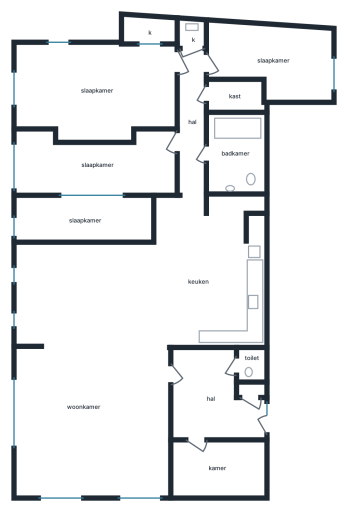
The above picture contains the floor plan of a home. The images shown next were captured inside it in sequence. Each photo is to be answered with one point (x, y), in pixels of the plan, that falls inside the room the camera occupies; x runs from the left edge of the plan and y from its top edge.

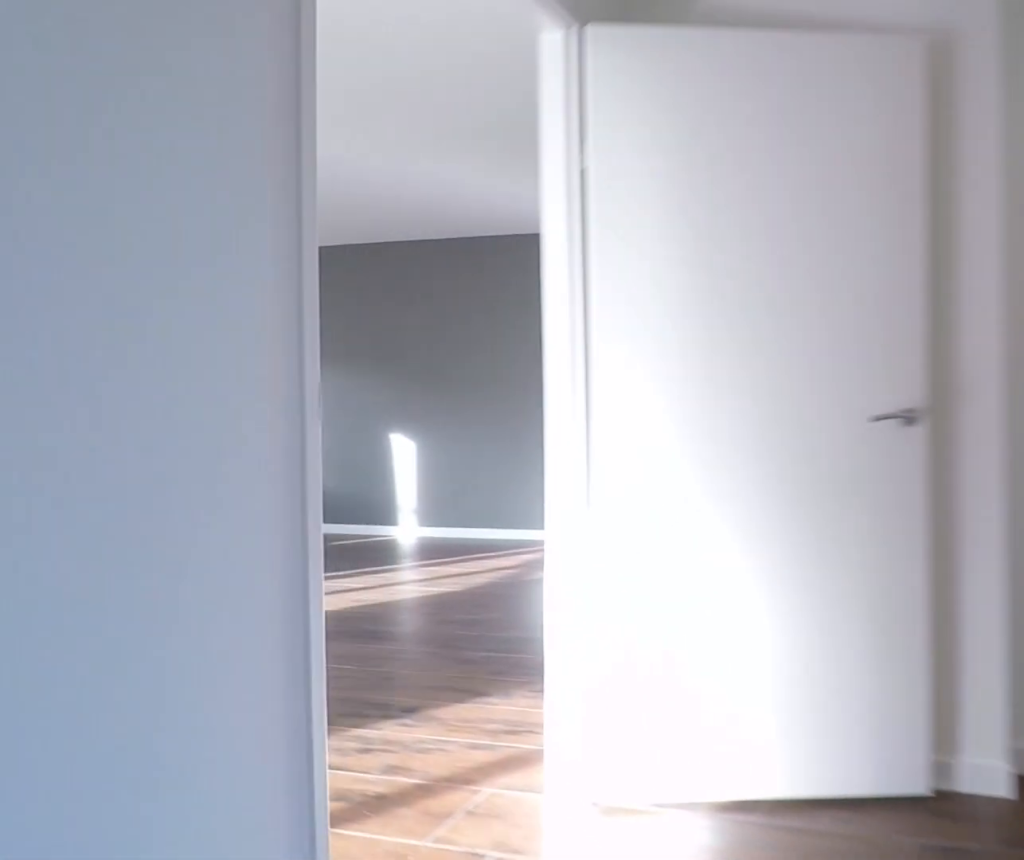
(210, 397)
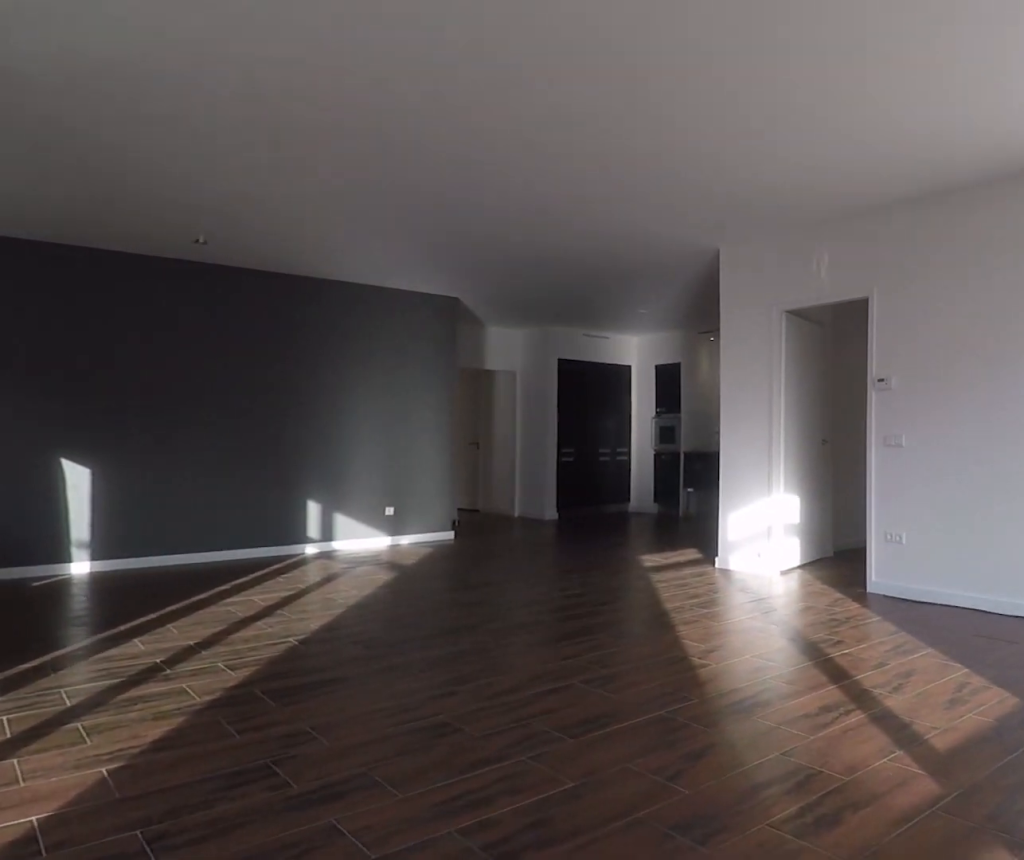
(91, 371)
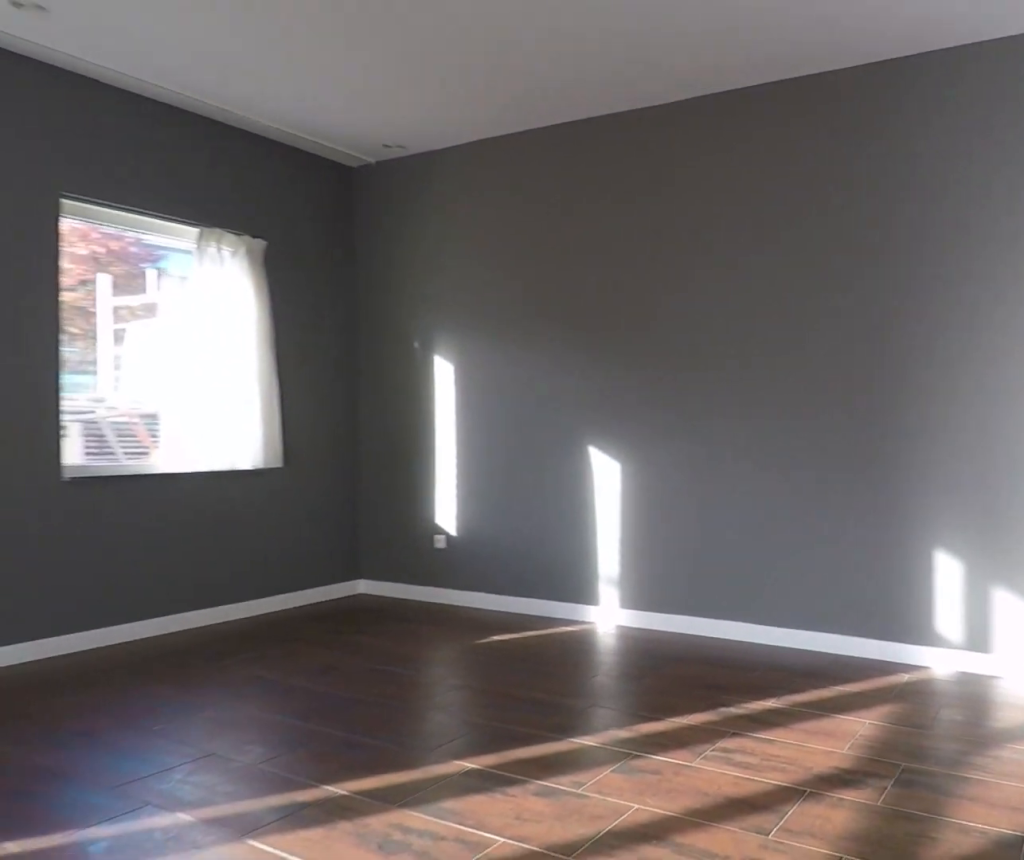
(91, 371)
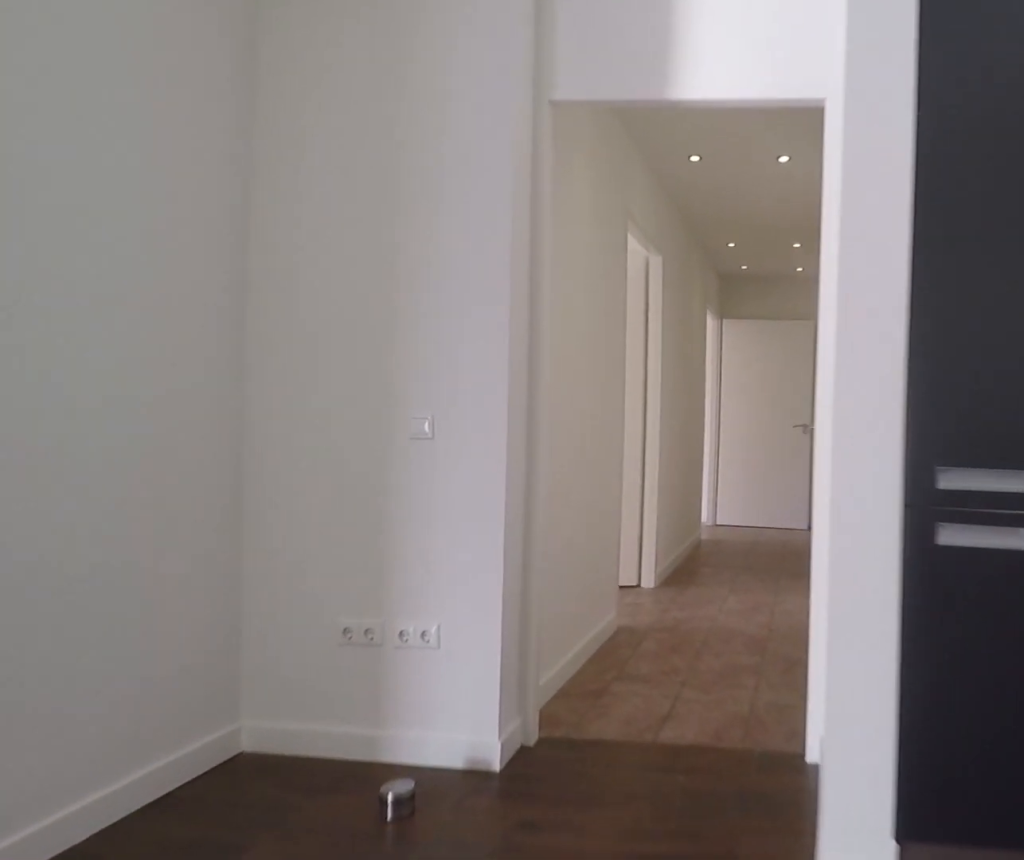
(210, 273)
